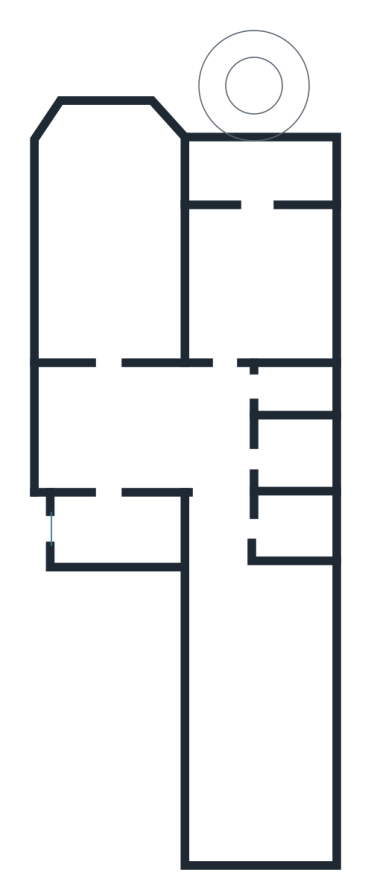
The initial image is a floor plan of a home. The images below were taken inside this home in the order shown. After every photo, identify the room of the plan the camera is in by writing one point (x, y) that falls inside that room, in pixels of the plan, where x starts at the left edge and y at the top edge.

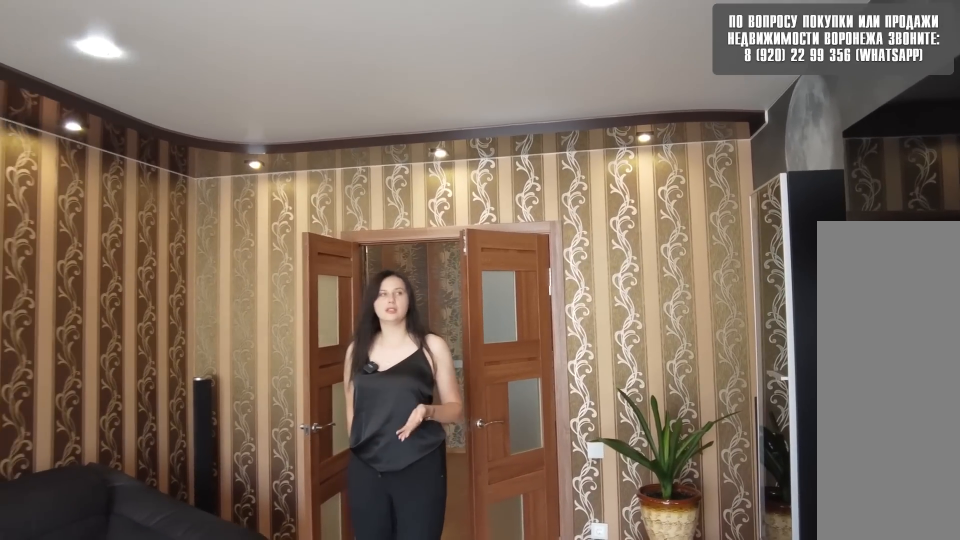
(107, 315)
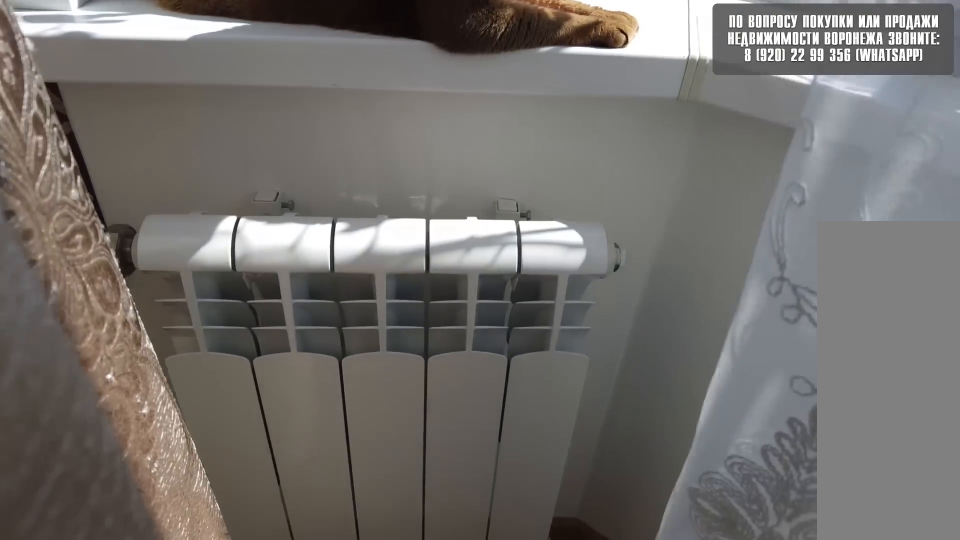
(107, 315)
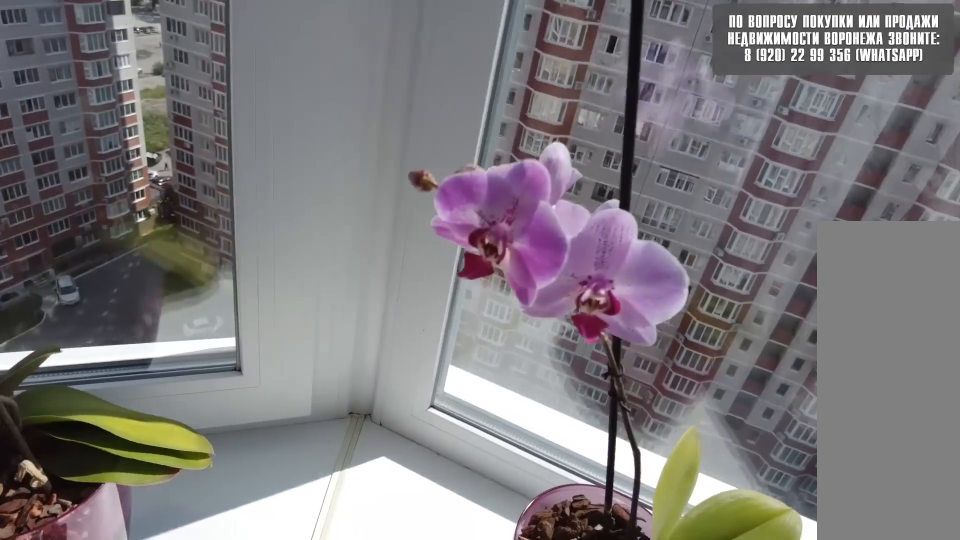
(107, 315)
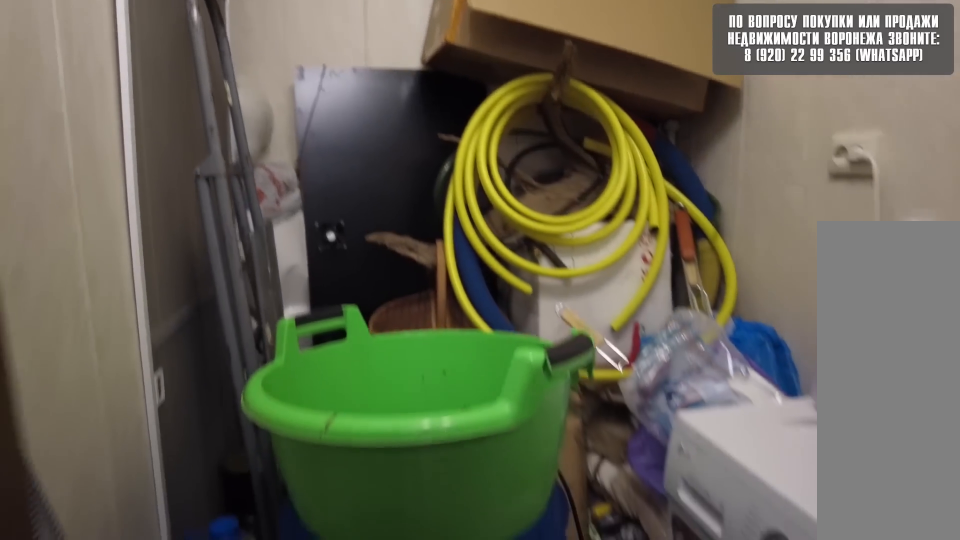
(222, 451)
